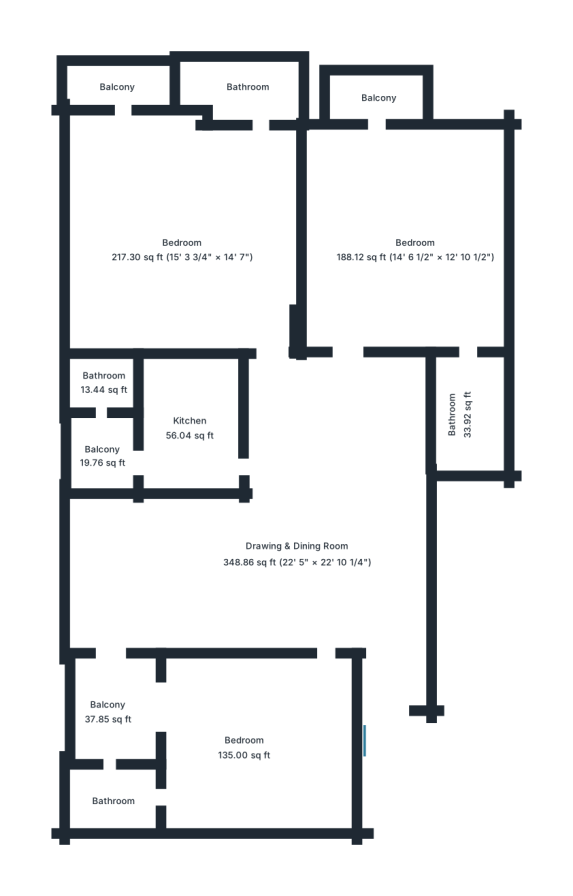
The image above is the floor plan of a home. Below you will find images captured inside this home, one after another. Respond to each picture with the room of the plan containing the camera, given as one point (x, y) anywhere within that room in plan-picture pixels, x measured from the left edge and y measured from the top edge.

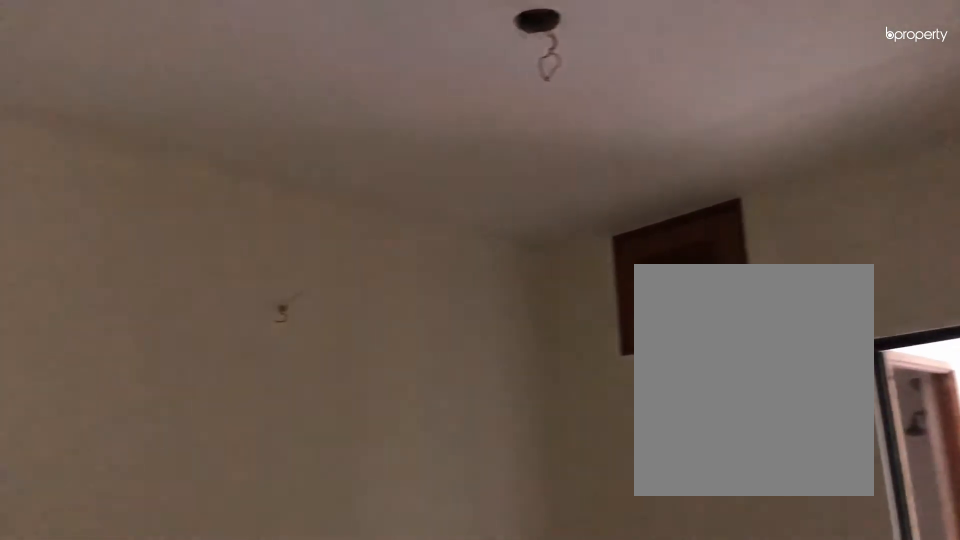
(238, 752)
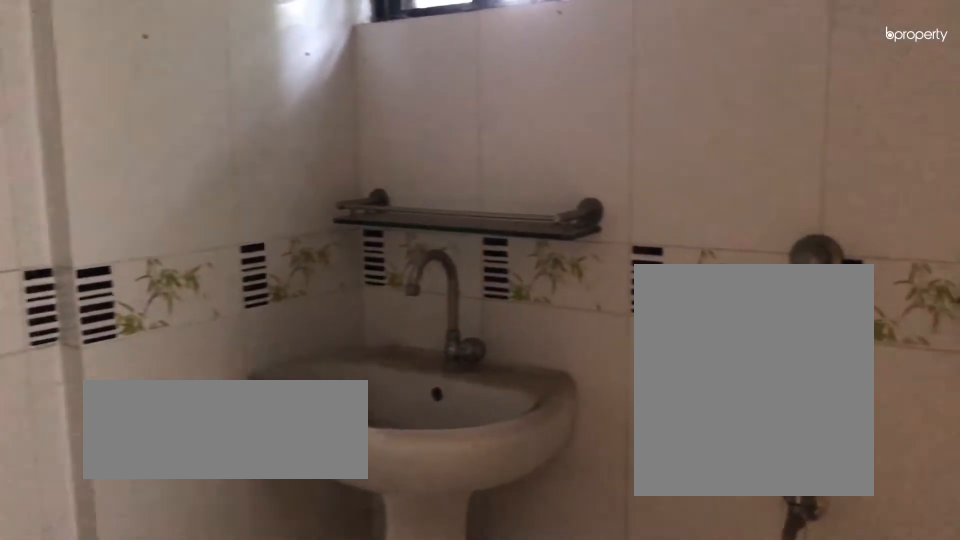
(118, 795)
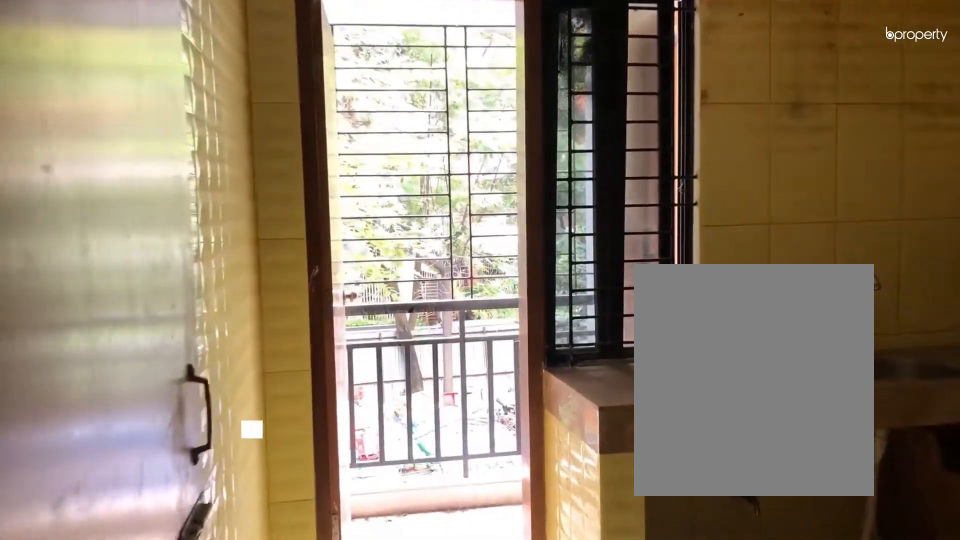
(188, 417)
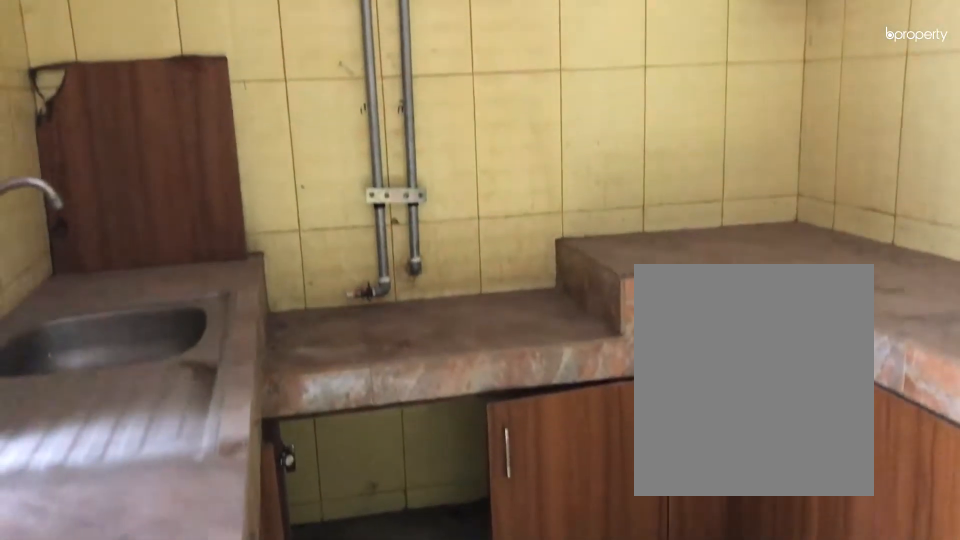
(189, 416)
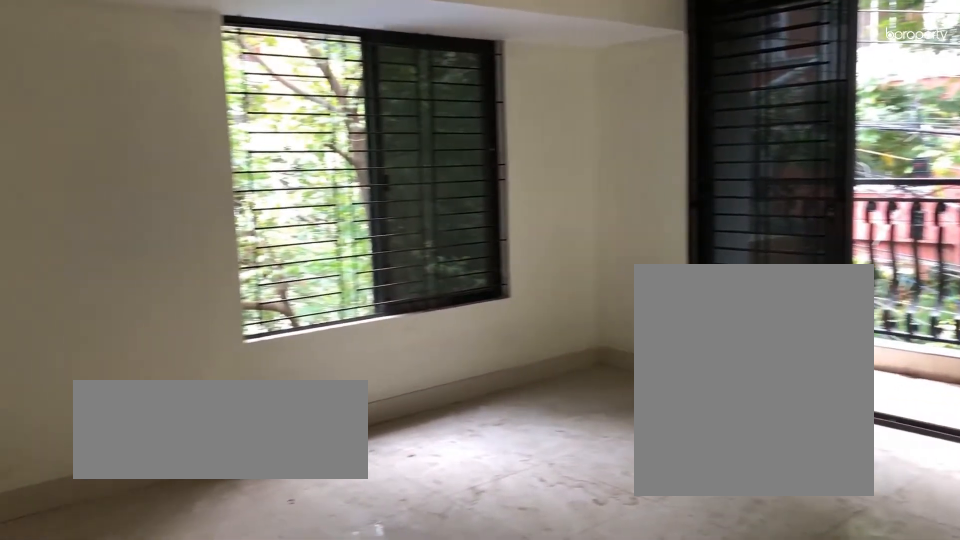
(180, 248)
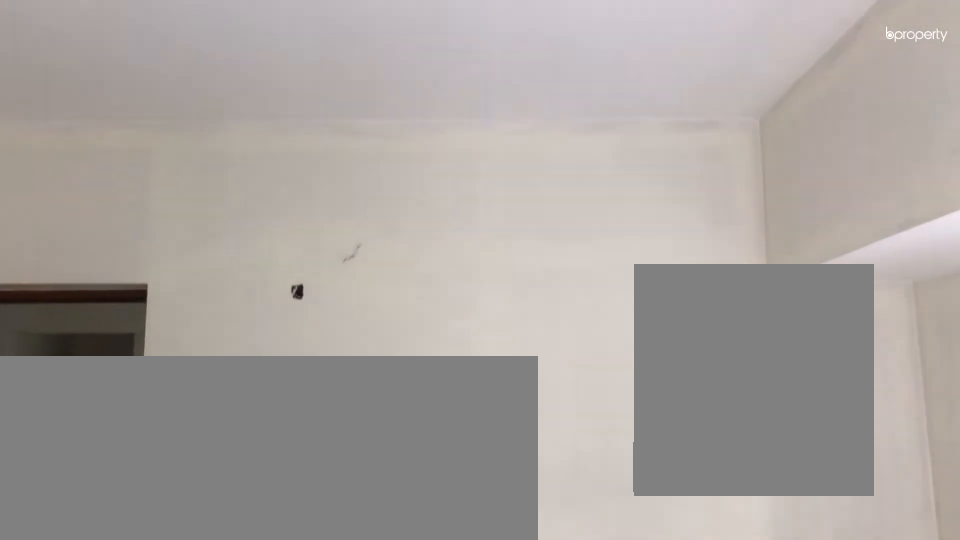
(180, 248)
